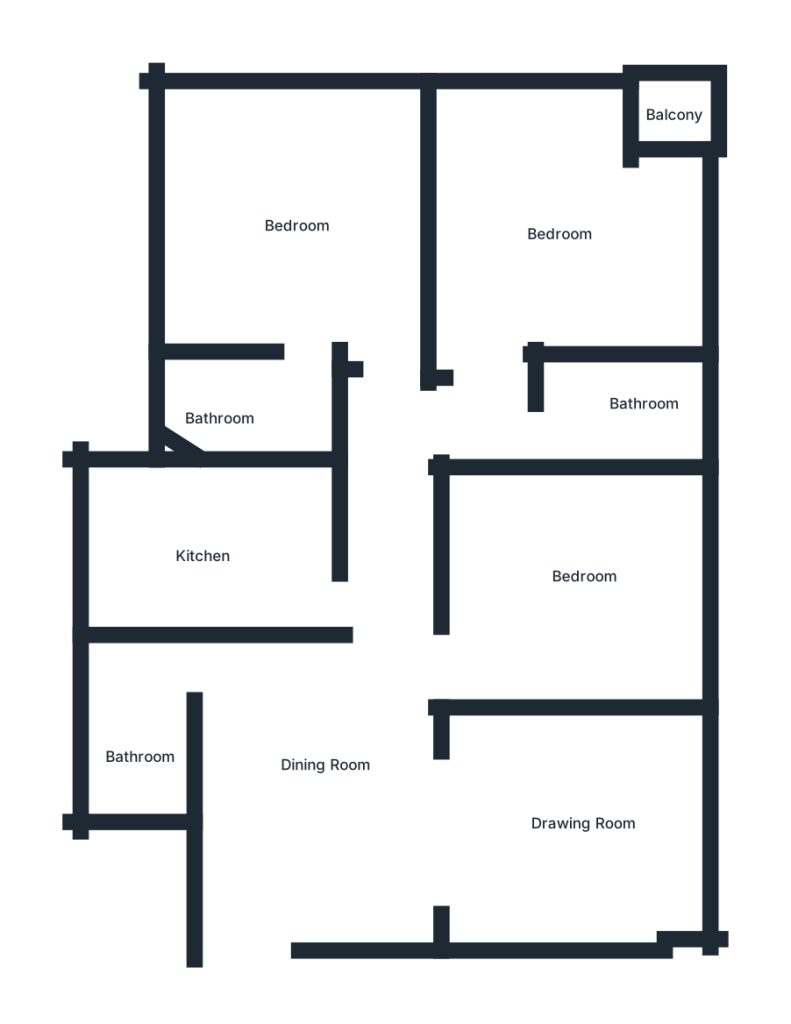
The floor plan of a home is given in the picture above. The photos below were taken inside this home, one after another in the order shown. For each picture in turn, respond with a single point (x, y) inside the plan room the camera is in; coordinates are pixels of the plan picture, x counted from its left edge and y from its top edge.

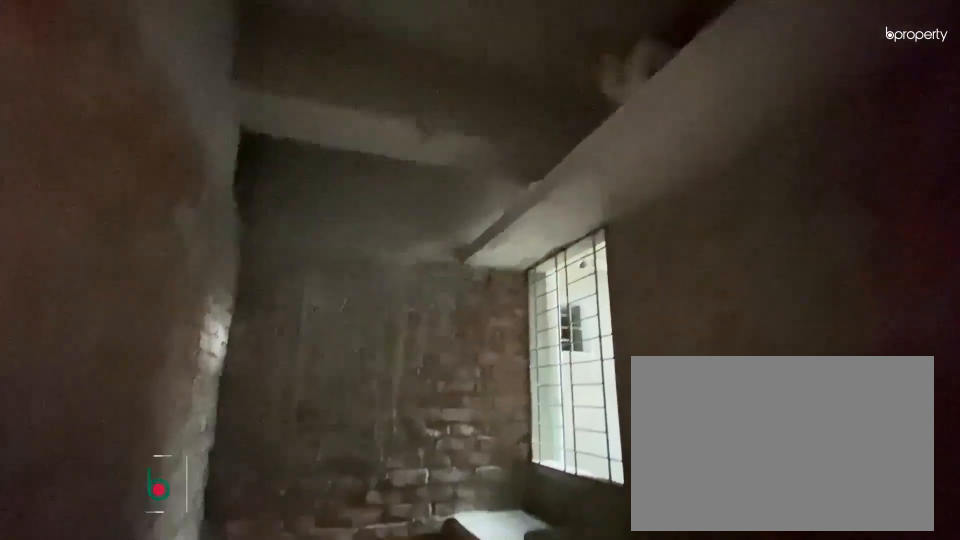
(227, 567)
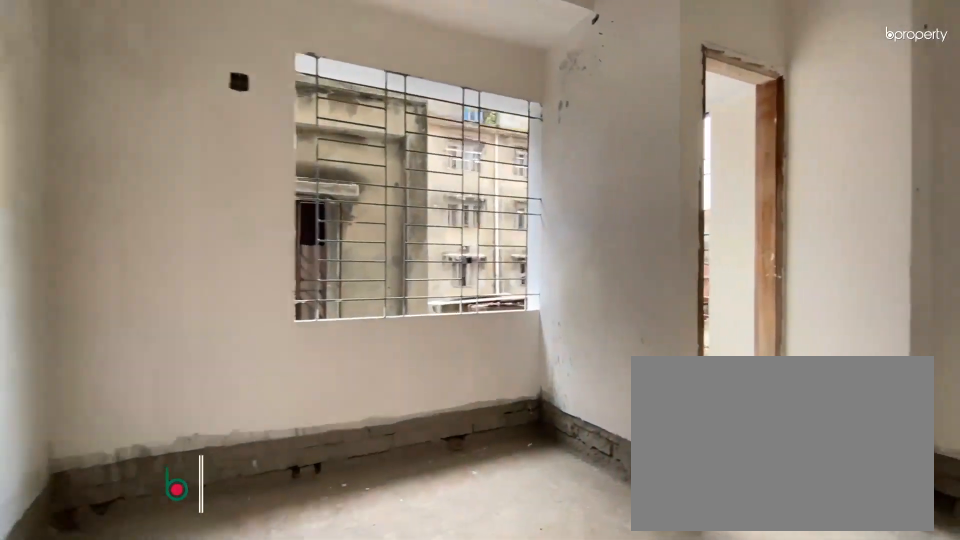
(555, 237)
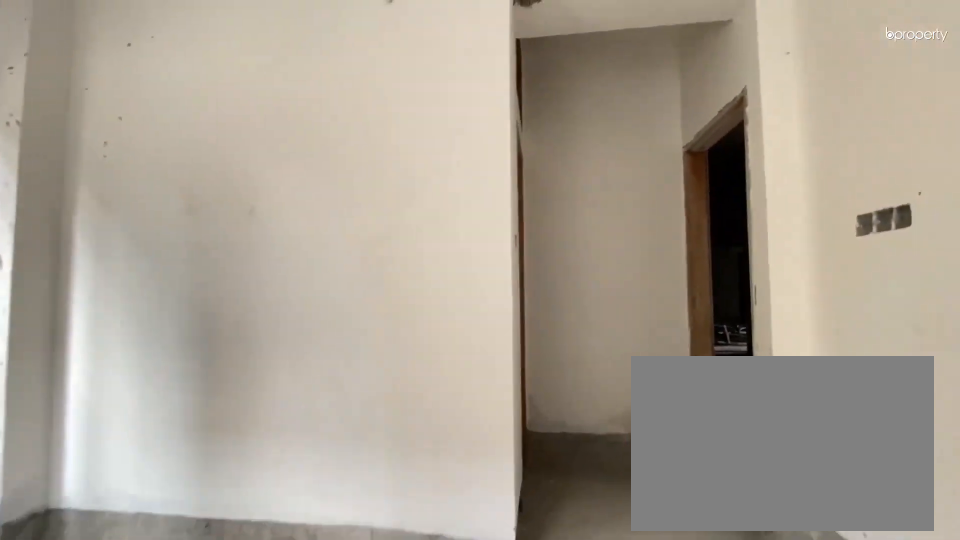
(555, 237)
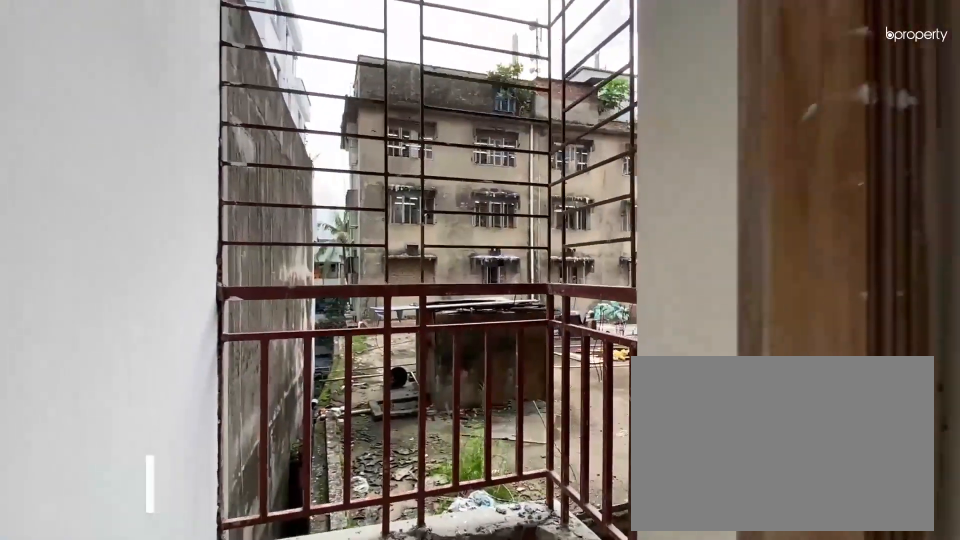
(674, 110)
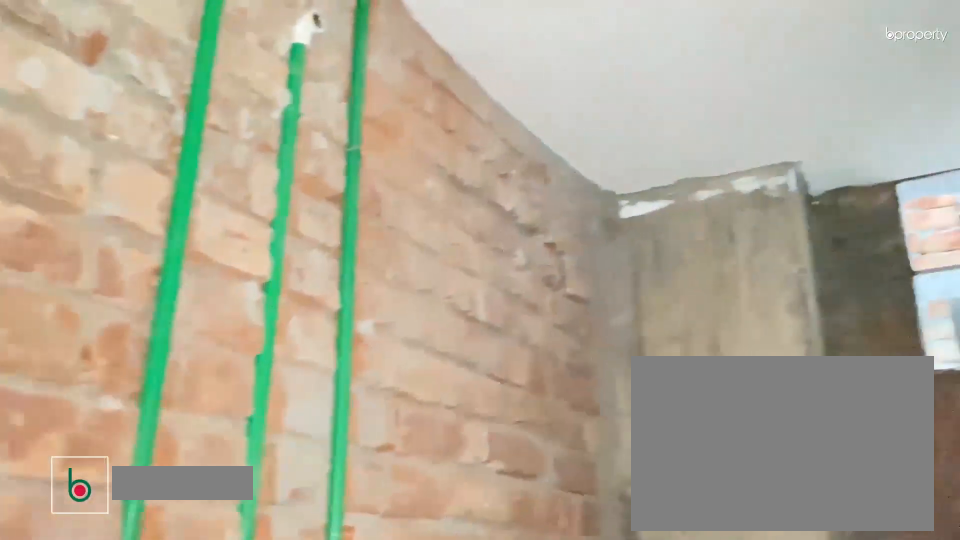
(615, 404)
